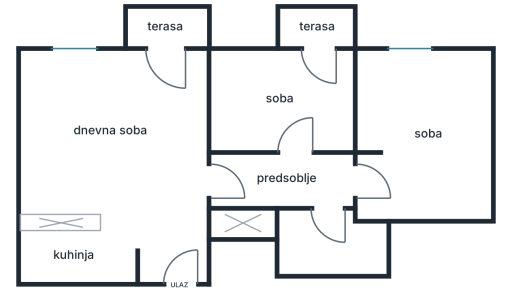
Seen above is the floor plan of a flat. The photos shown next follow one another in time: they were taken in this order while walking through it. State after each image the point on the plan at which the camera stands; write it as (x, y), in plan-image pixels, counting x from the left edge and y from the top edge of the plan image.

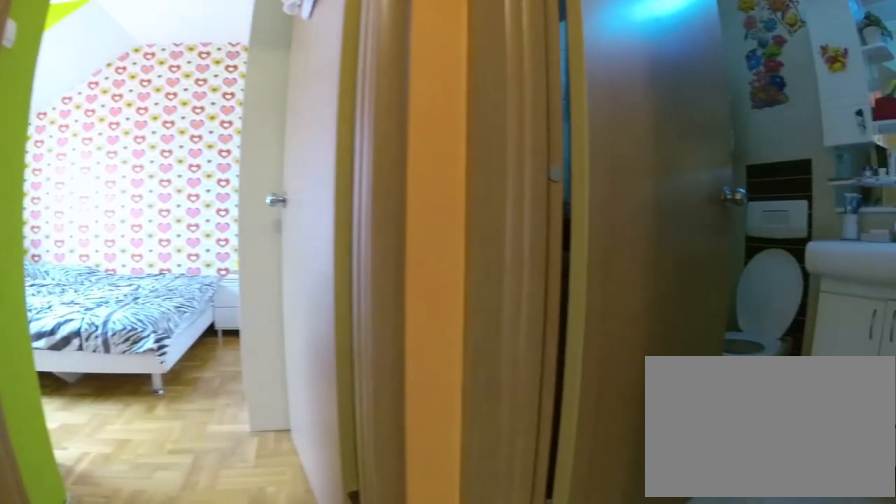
(279, 177)
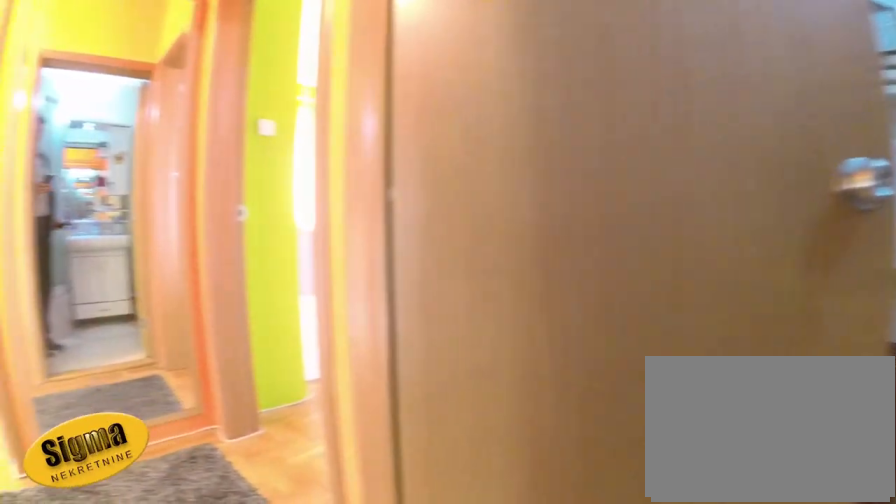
(315, 255)
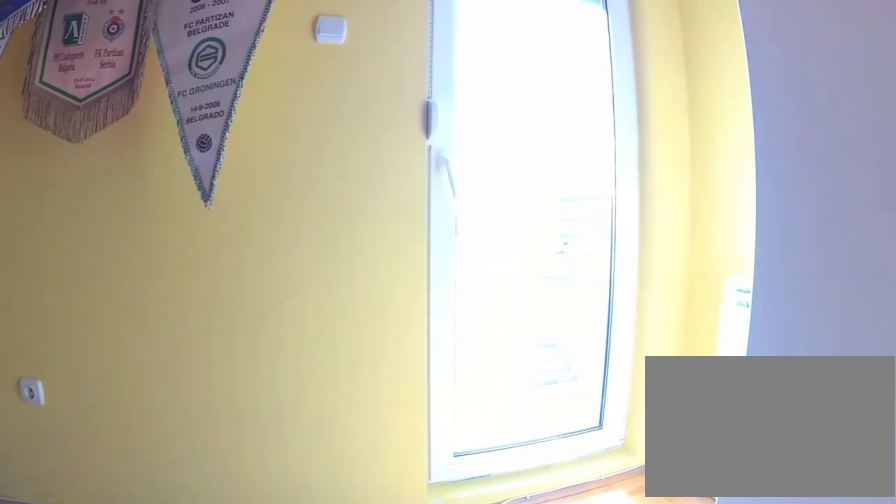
(278, 119)
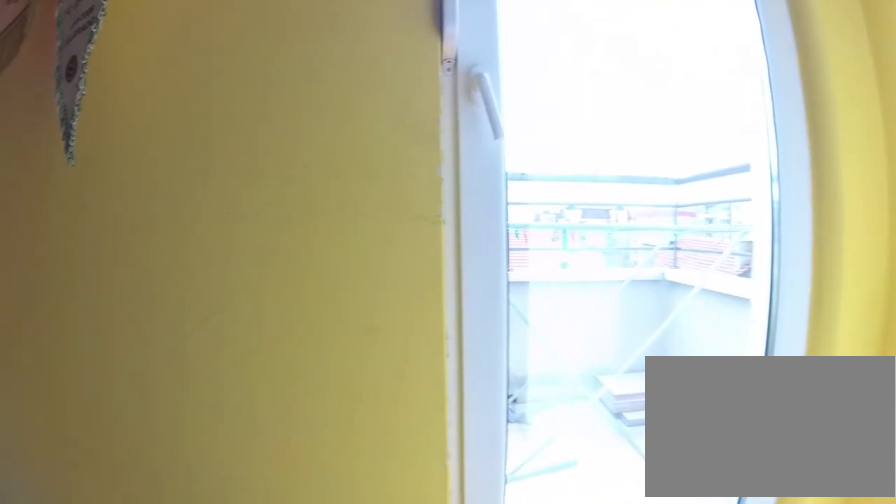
(301, 106)
